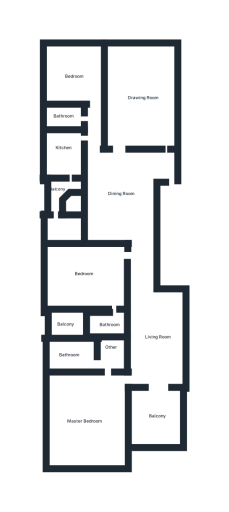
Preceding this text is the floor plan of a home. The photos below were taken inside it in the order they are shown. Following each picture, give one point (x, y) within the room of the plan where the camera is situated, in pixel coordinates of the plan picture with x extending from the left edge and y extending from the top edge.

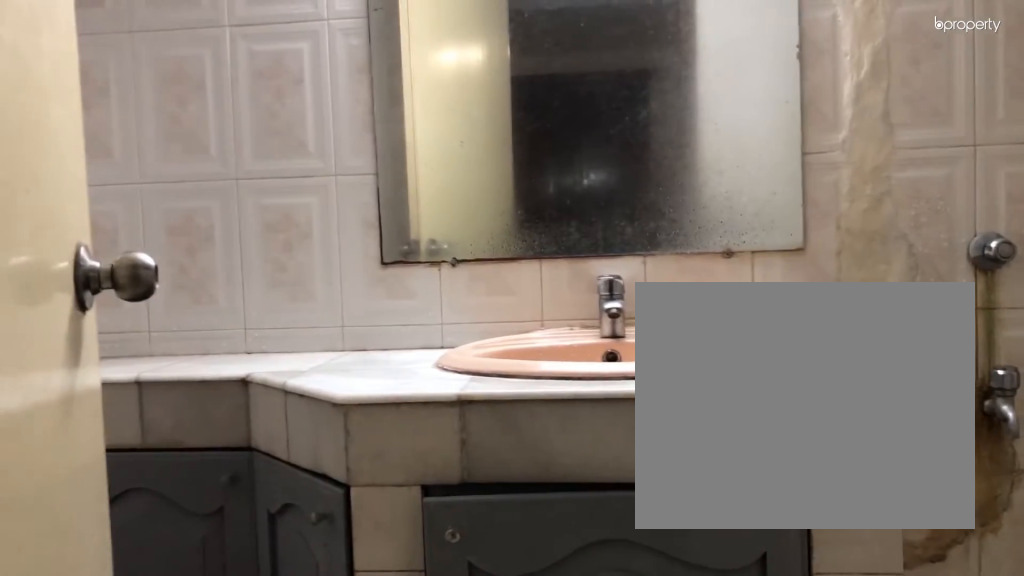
(106, 325)
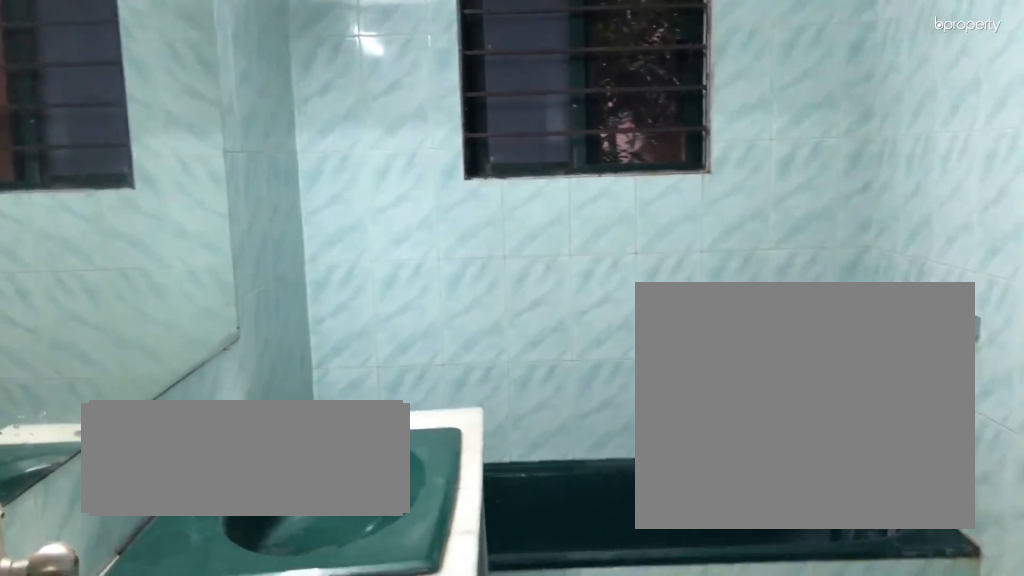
(71, 354)
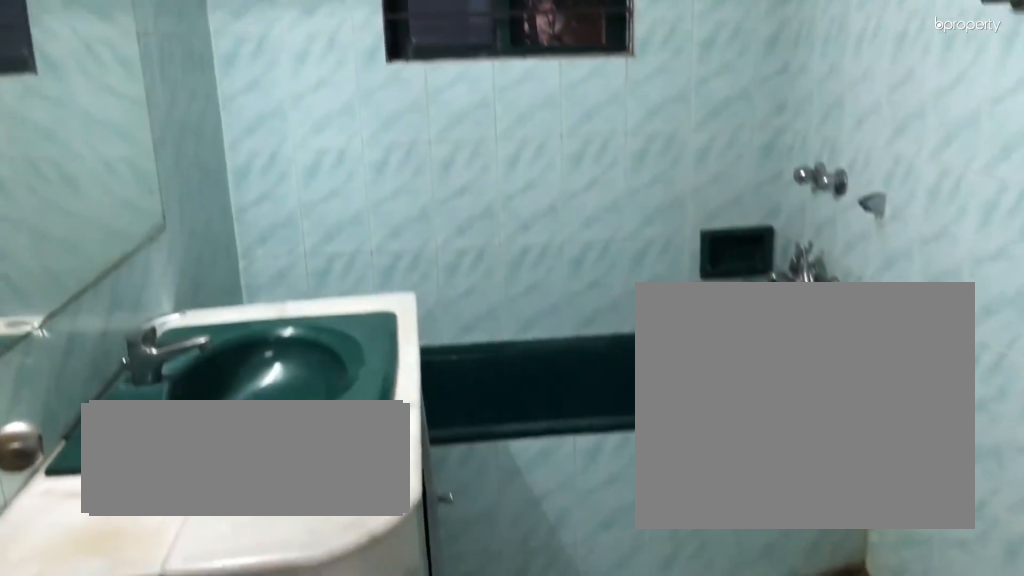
(71, 354)
